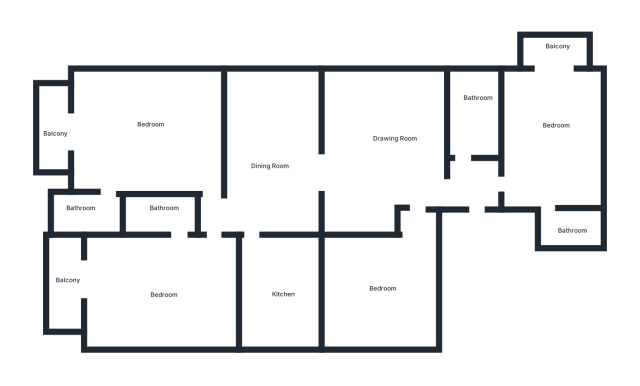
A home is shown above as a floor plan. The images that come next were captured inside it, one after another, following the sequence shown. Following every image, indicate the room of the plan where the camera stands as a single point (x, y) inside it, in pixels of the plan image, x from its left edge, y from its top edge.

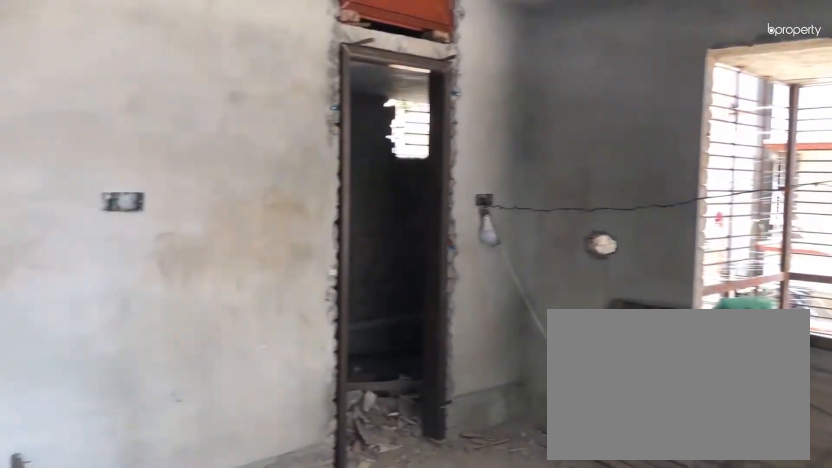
(142, 138)
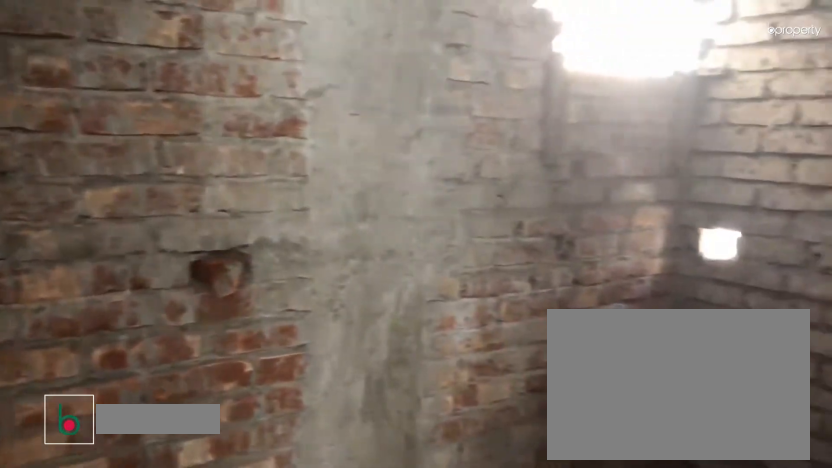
(97, 217)
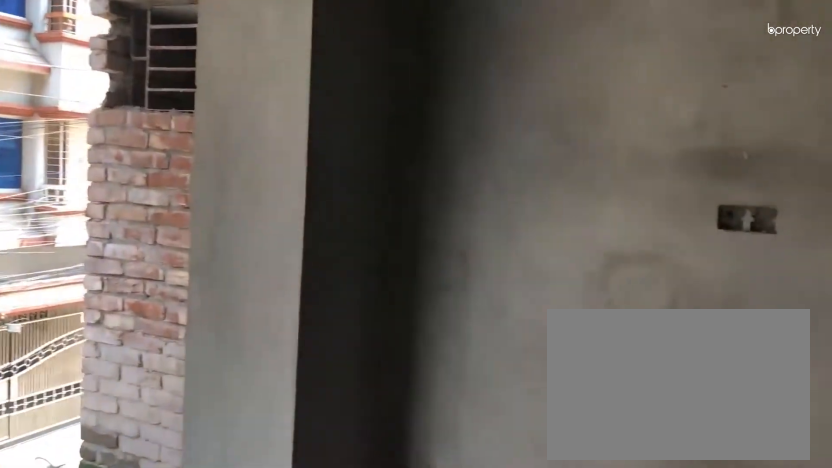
(147, 298)
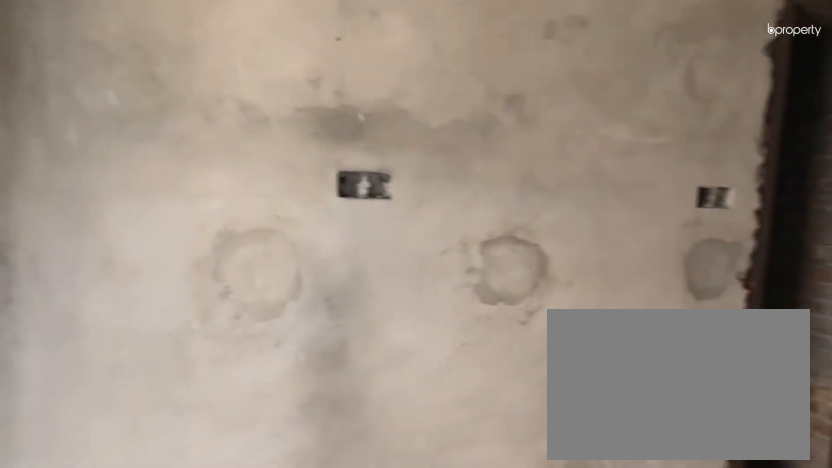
(147, 298)
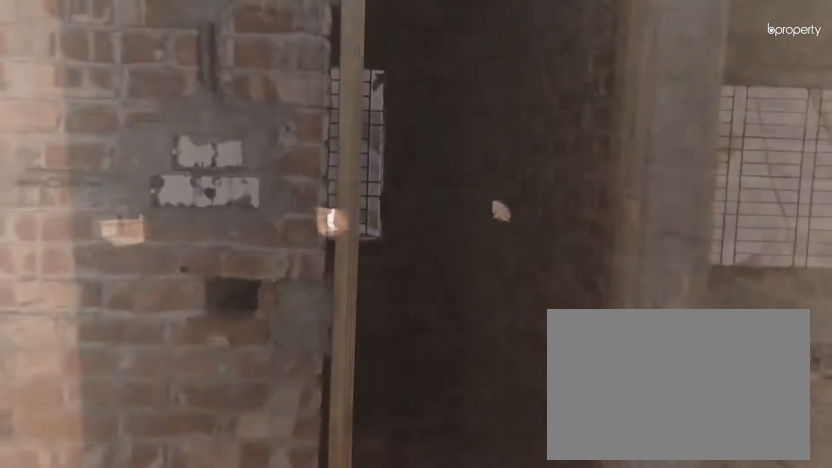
(164, 215)
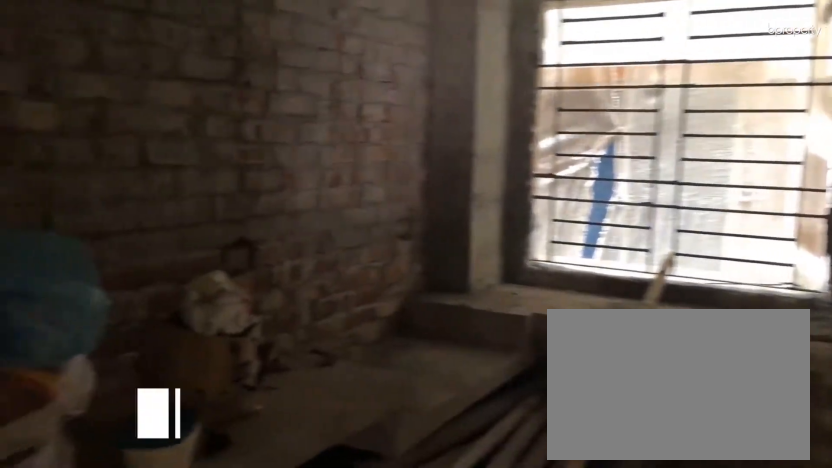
(280, 289)
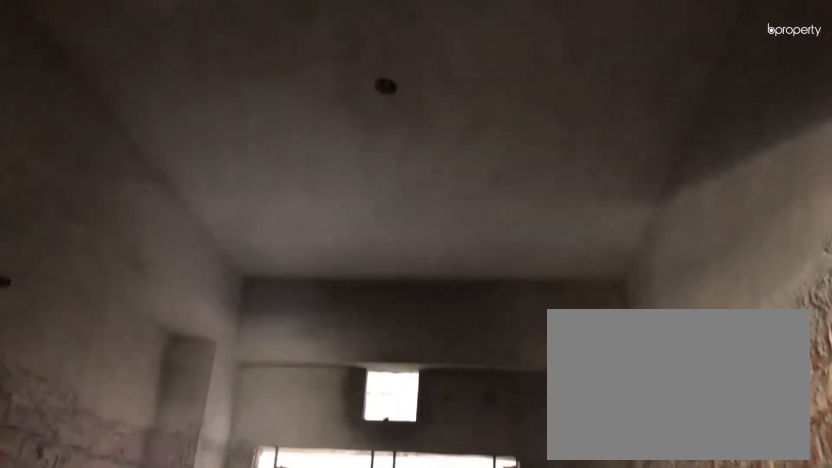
(280, 289)
